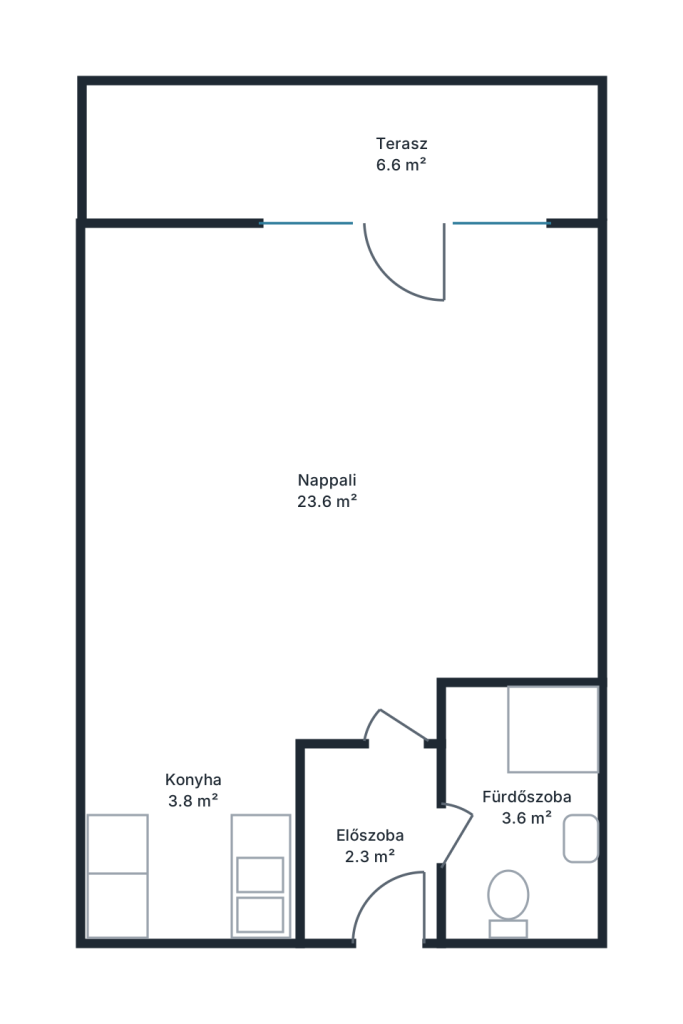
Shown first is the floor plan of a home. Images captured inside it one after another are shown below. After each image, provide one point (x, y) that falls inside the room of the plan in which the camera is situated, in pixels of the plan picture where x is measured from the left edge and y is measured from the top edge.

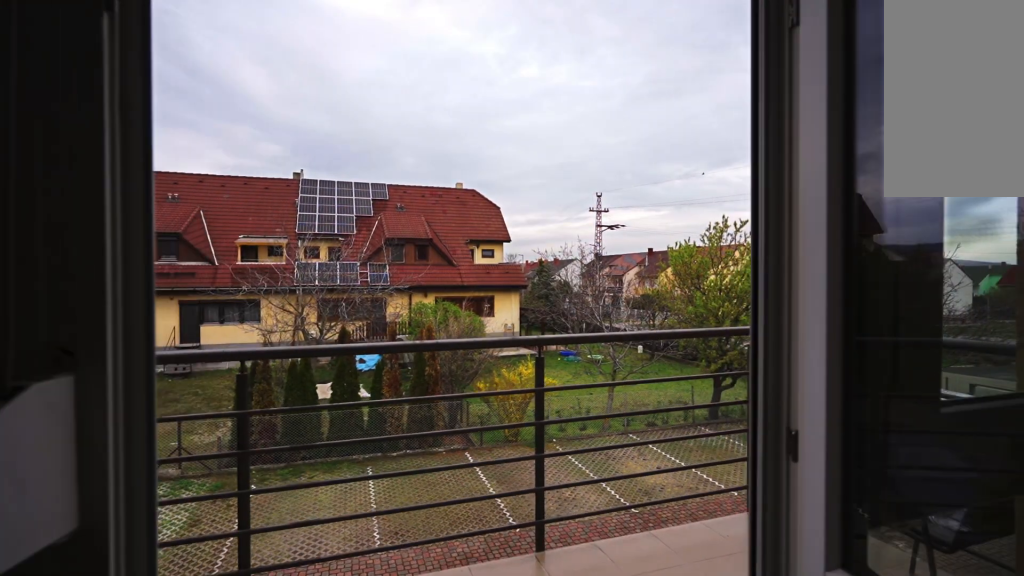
(413, 155)
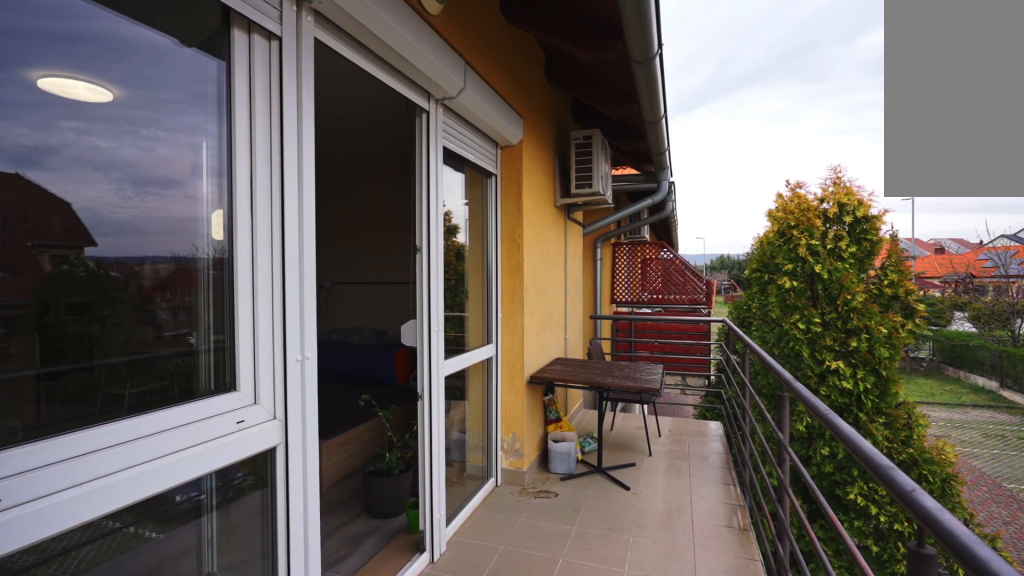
(413, 155)
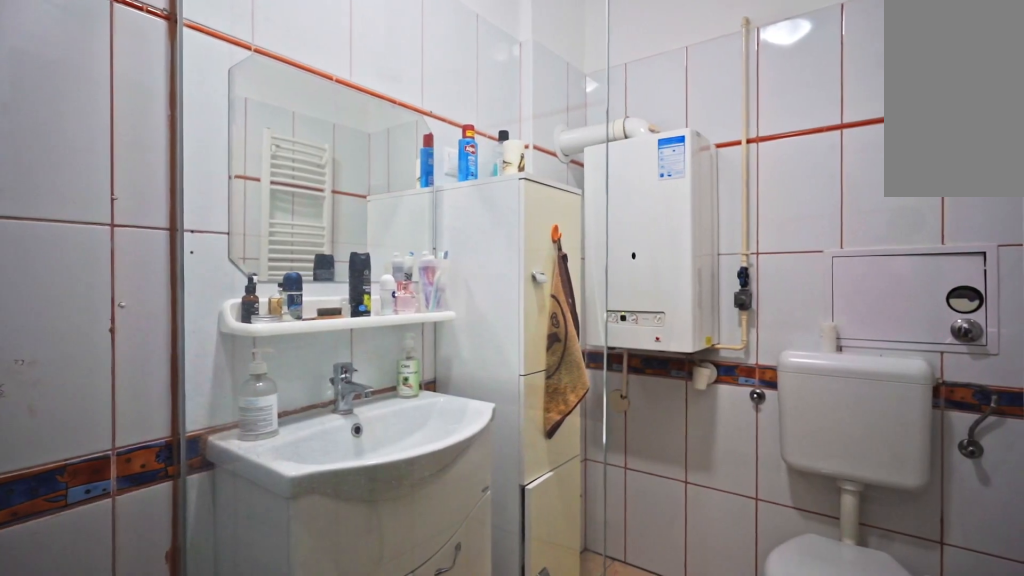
(523, 830)
